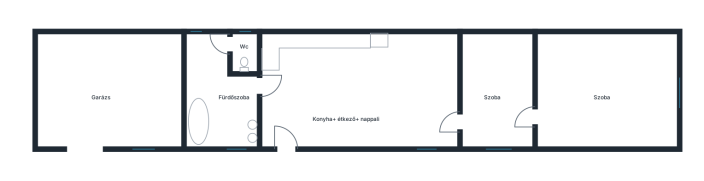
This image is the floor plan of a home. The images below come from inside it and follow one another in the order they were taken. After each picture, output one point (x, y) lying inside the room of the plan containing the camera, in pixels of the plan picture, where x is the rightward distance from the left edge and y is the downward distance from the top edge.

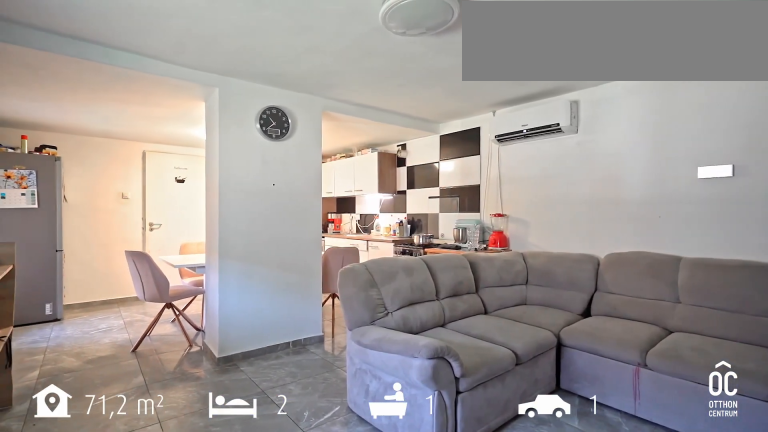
(357, 93)
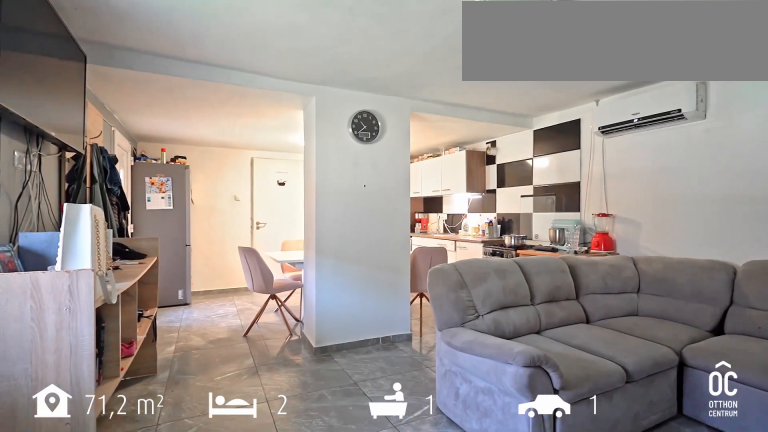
(357, 93)
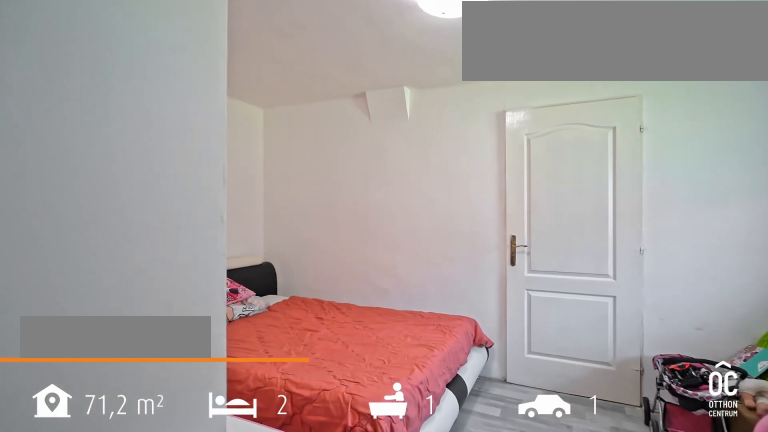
(495, 91)
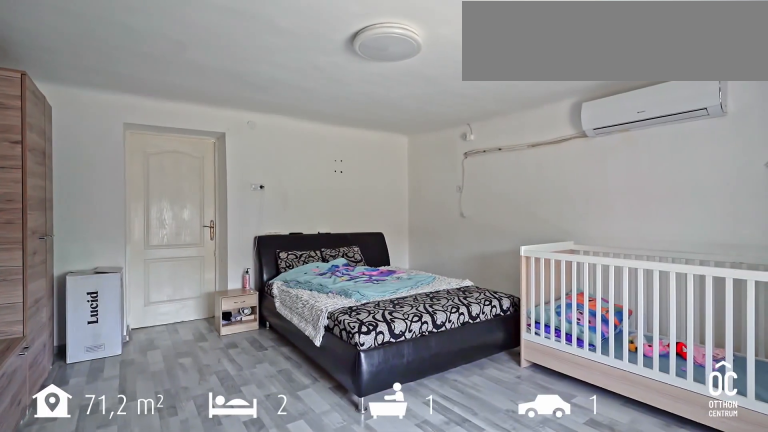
(604, 88)
